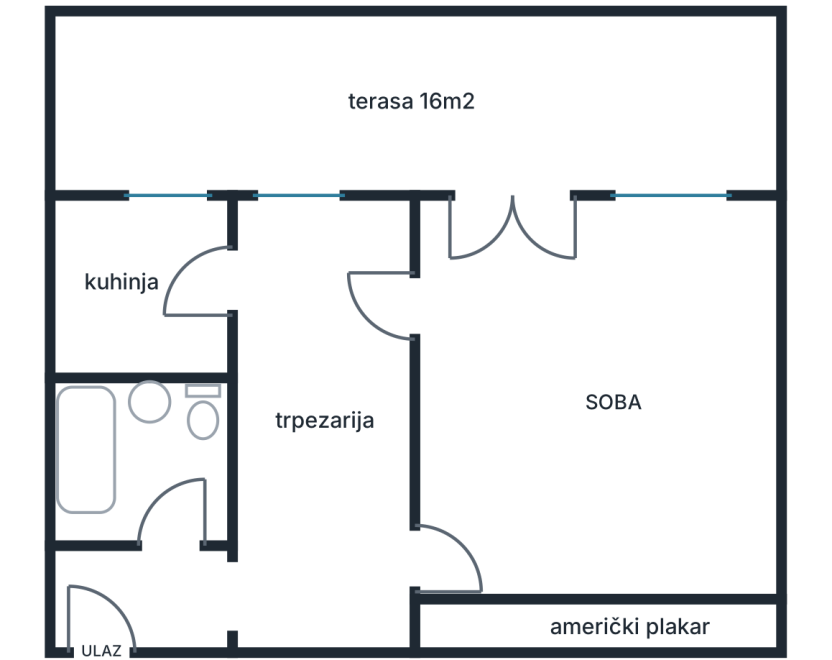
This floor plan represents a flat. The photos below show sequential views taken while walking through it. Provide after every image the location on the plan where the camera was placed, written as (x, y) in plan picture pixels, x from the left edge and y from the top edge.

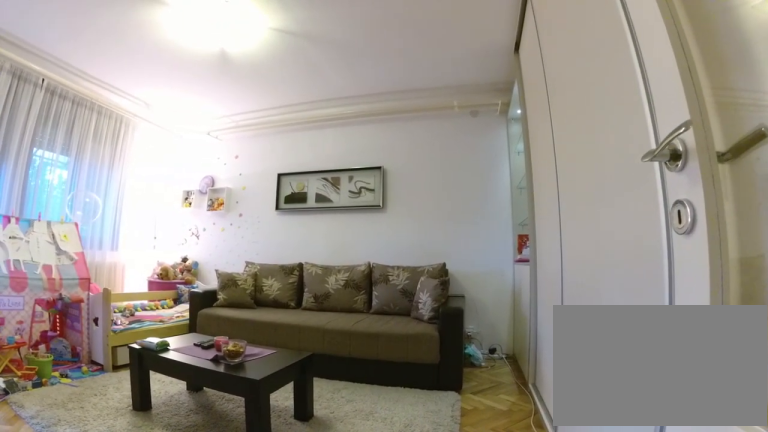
(421, 569)
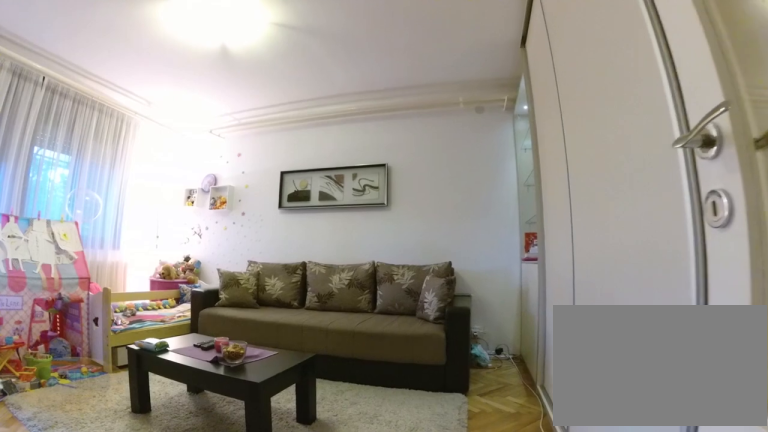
(436, 569)
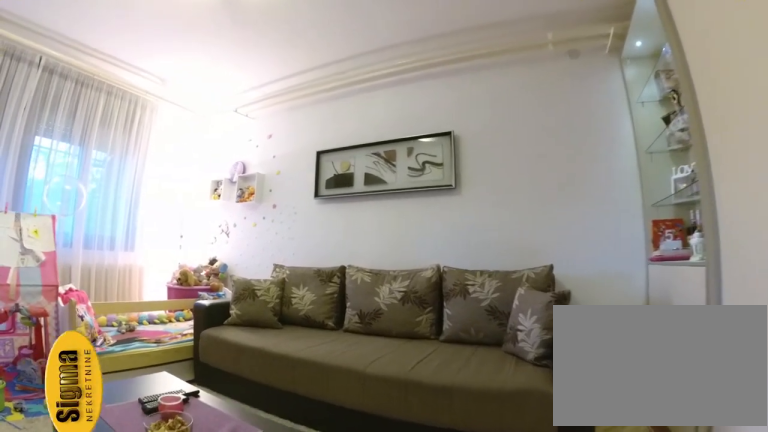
(526, 567)
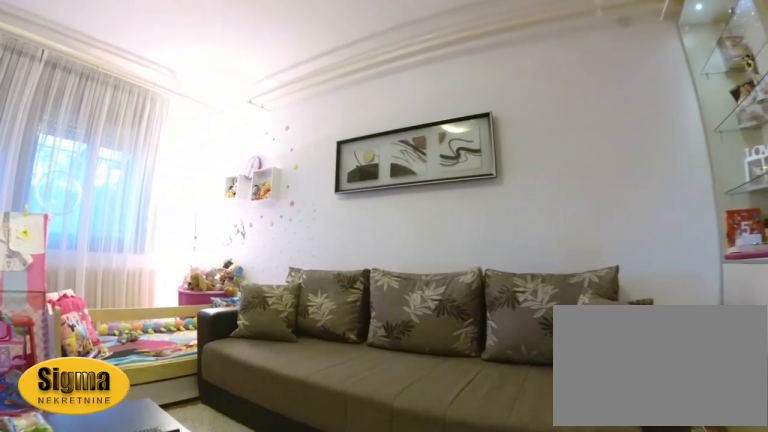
(556, 565)
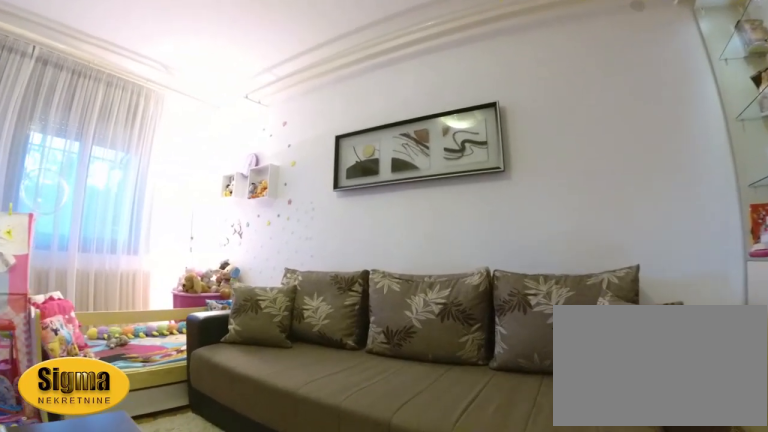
(572, 564)
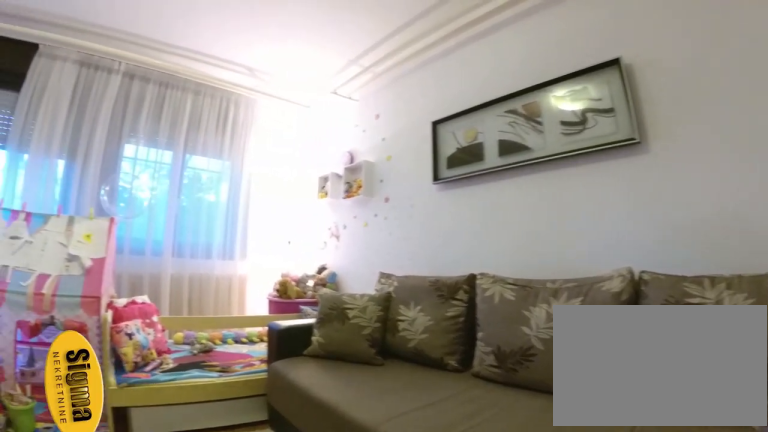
(606, 562)
